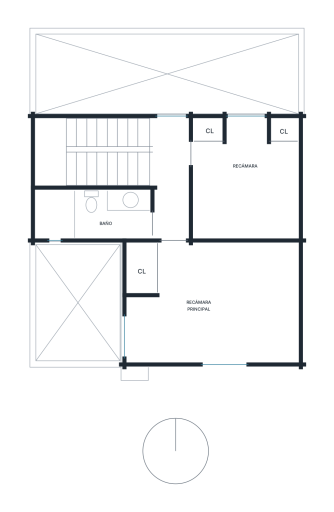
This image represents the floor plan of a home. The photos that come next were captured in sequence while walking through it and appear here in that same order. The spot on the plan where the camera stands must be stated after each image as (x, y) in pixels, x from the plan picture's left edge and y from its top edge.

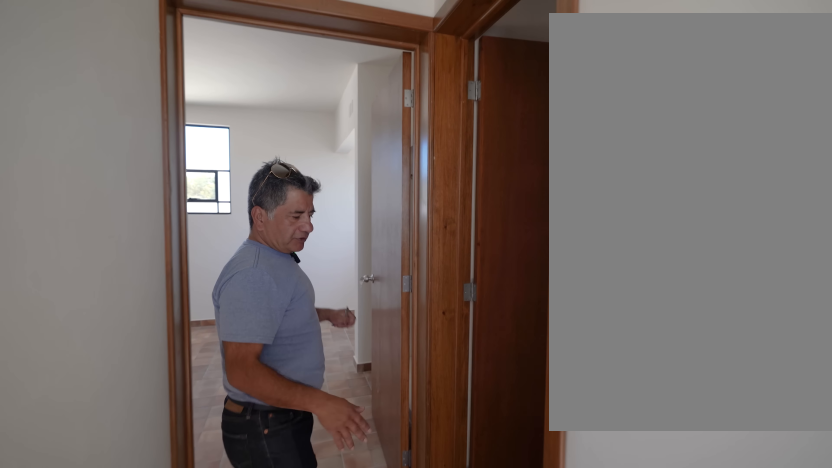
(200, 156)
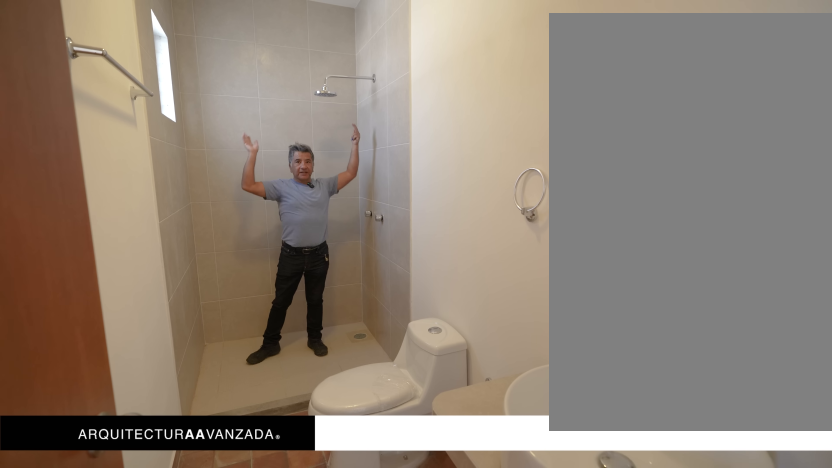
(135, 224)
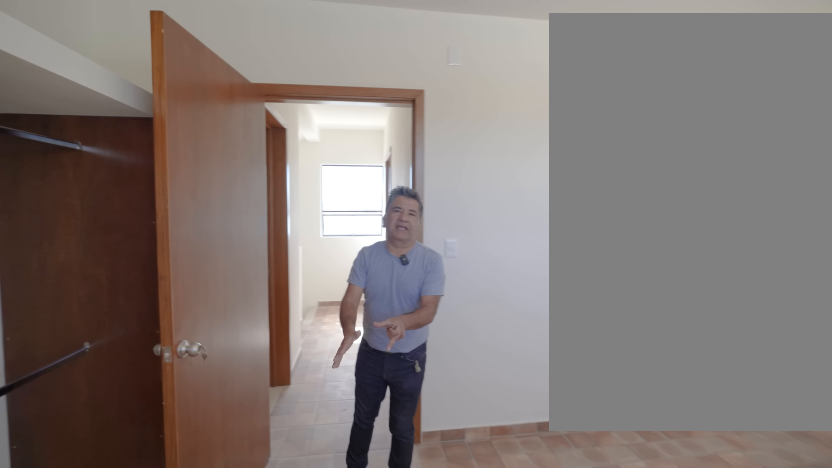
(198, 306)
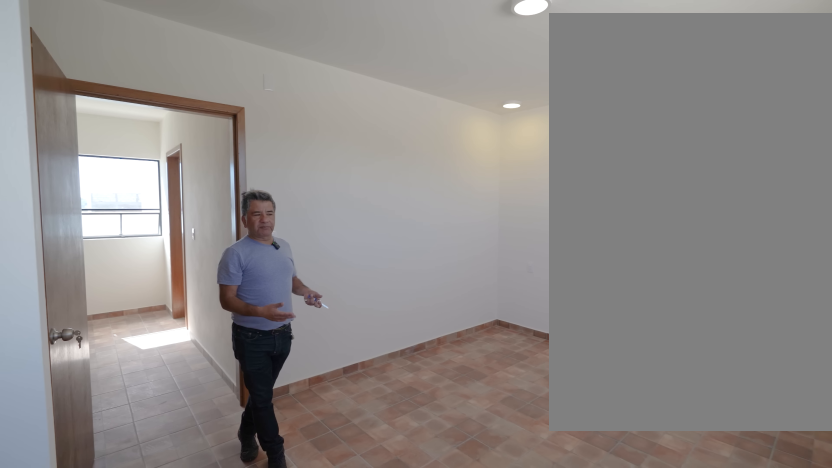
(194, 291)
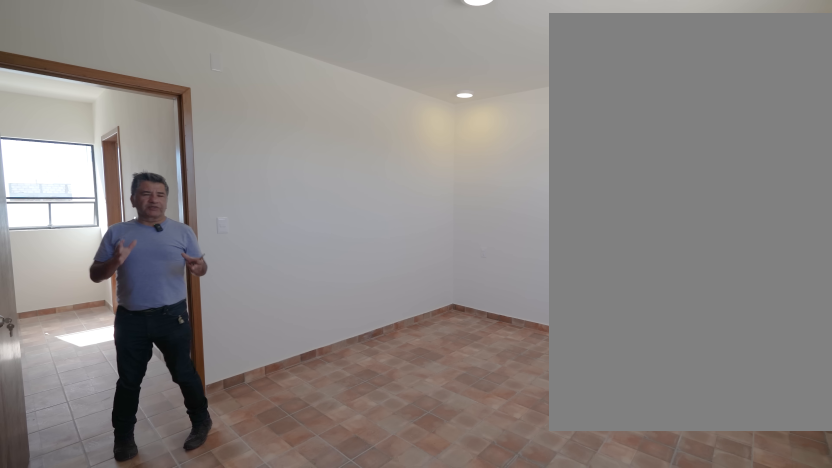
(174, 298)
